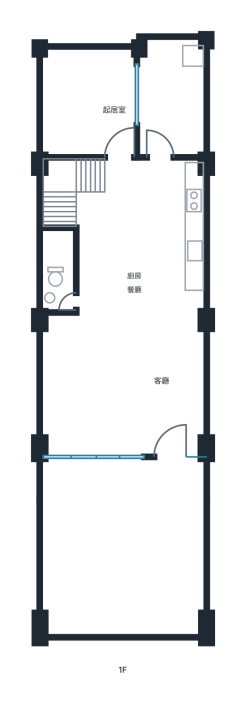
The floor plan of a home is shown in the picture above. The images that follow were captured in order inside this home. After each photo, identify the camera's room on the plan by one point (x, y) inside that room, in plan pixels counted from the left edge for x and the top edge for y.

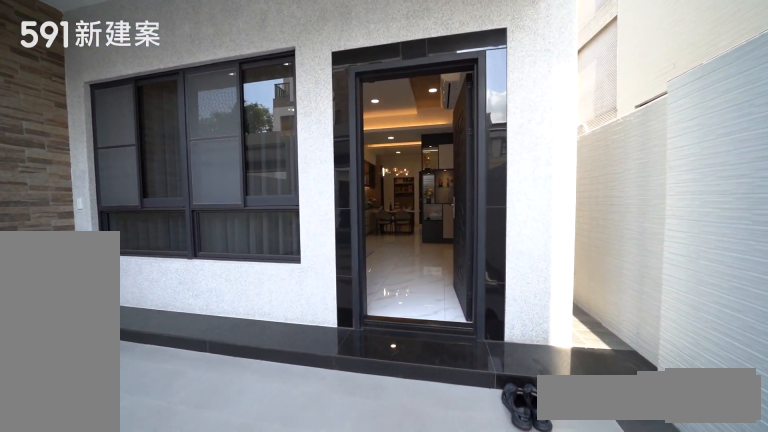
(124, 548)
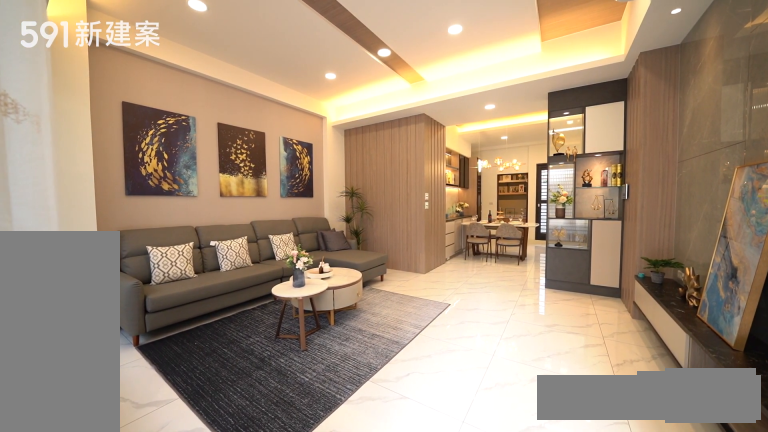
(122, 385)
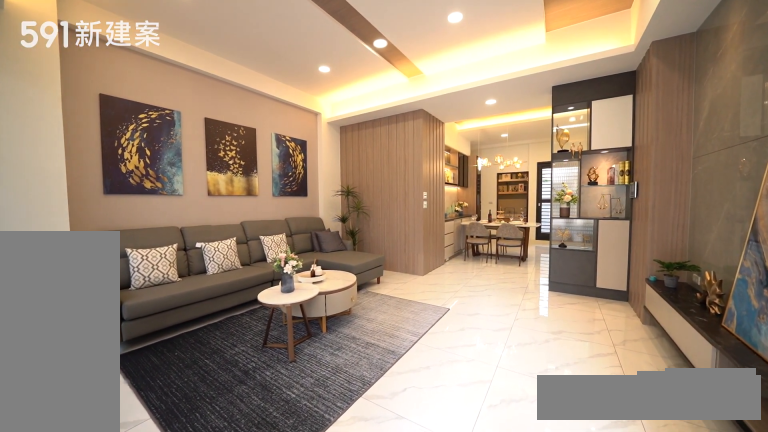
(122, 385)
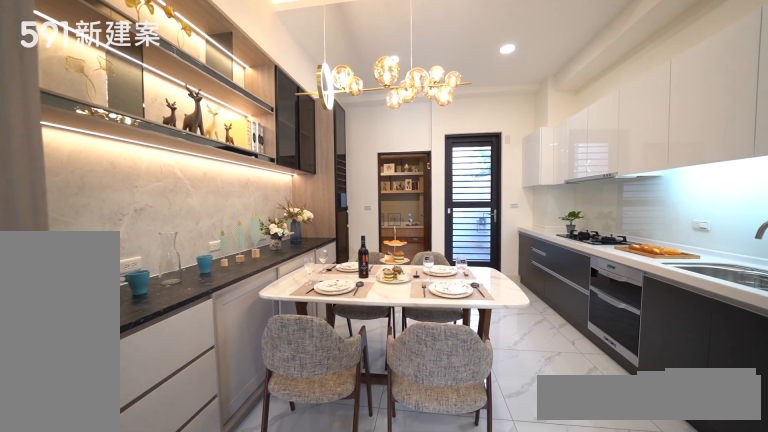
(123, 251)
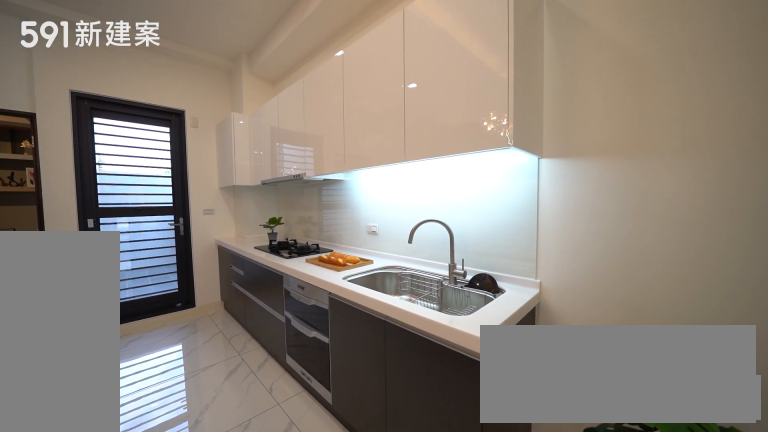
(178, 231)
